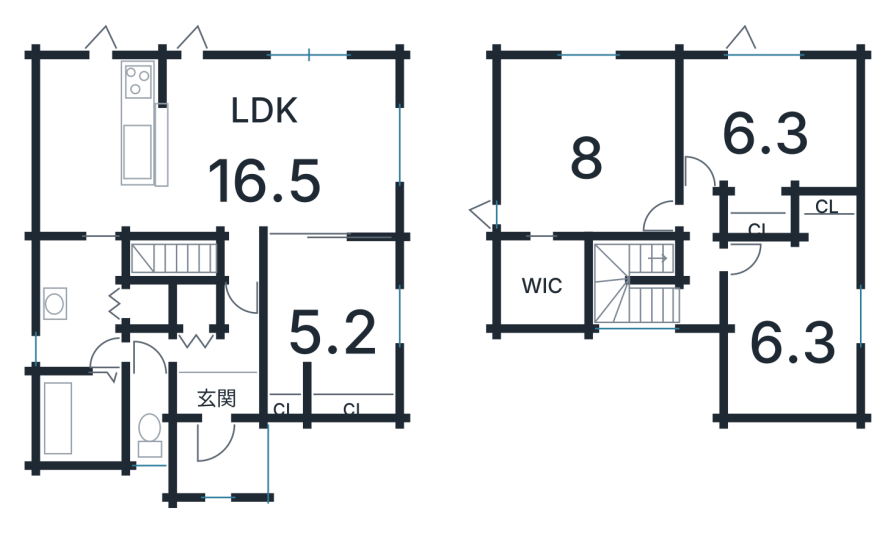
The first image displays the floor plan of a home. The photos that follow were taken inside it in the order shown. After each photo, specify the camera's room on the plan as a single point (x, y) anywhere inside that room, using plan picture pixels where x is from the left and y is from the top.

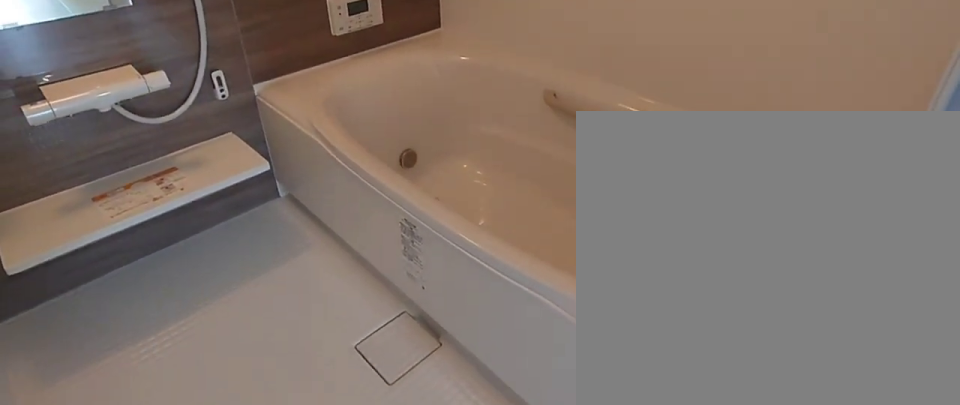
(81, 427)
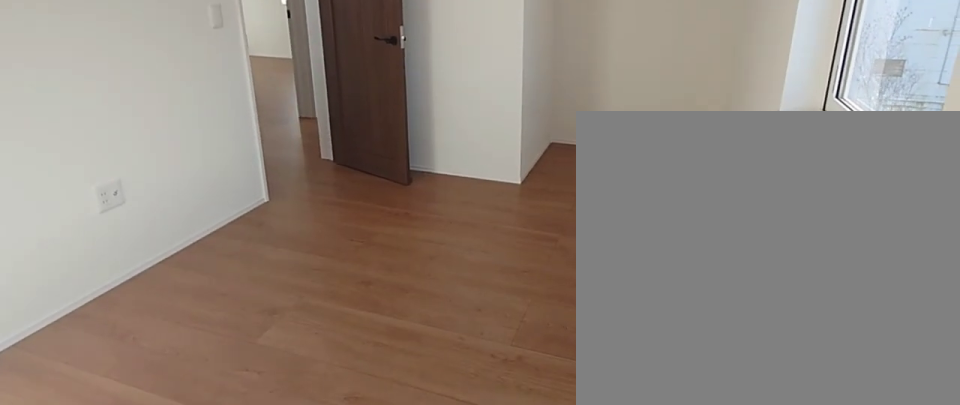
(792, 336)
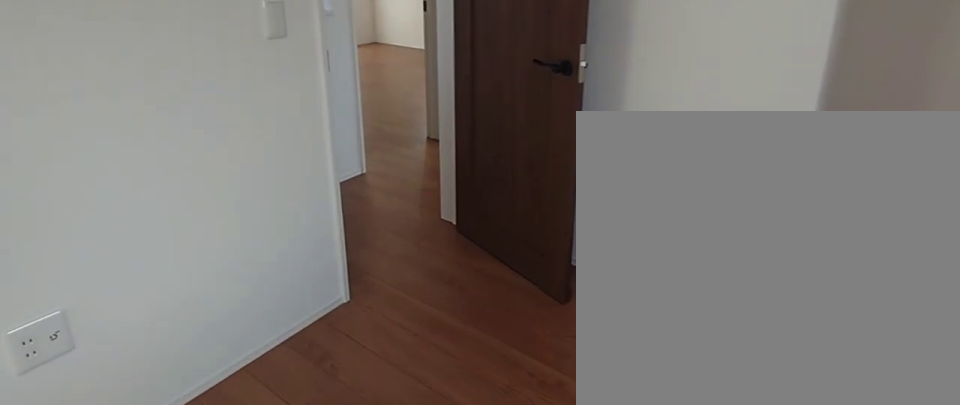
(792, 336)
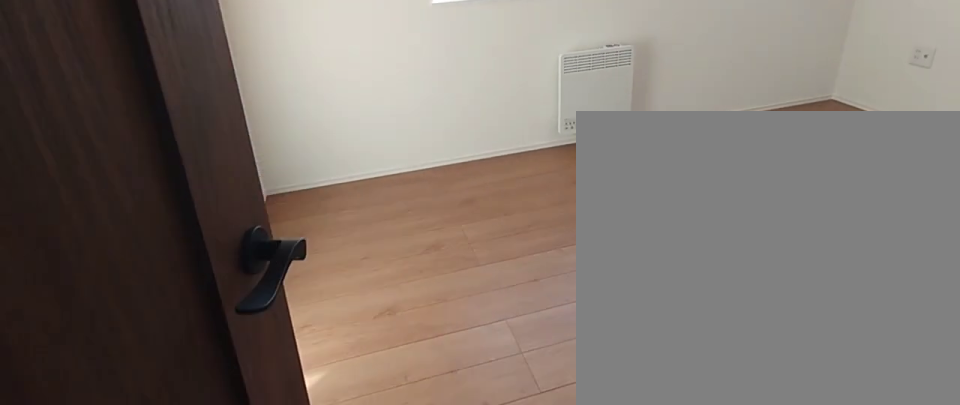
(764, 130)
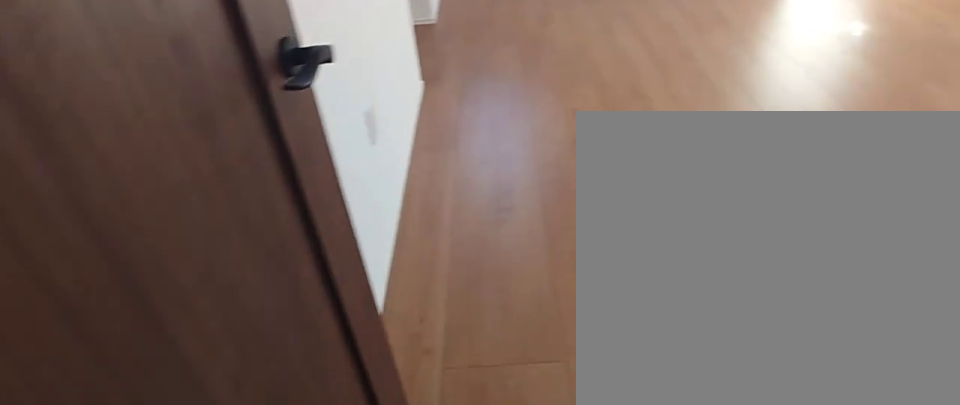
(583, 160)
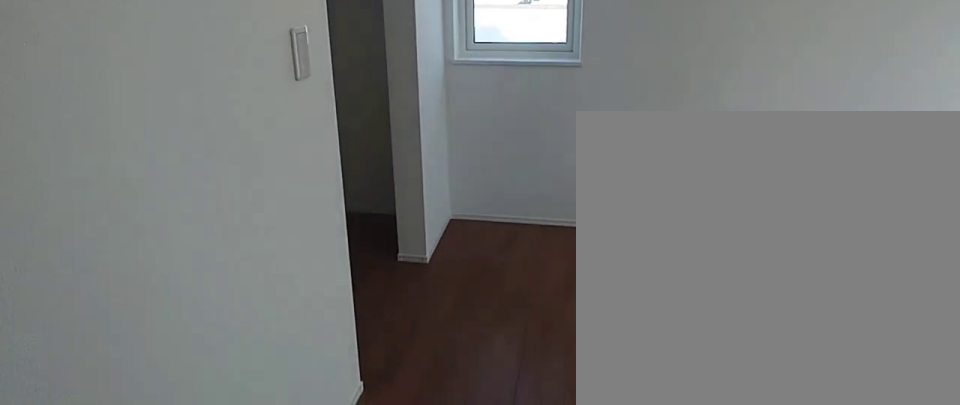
(583, 160)
